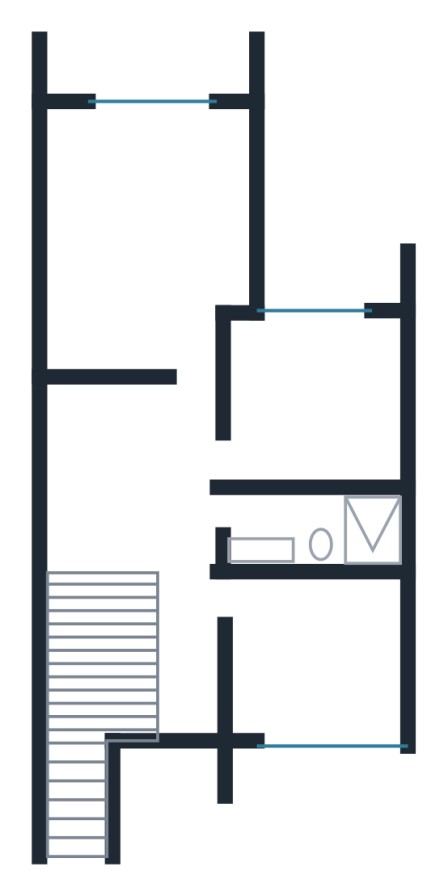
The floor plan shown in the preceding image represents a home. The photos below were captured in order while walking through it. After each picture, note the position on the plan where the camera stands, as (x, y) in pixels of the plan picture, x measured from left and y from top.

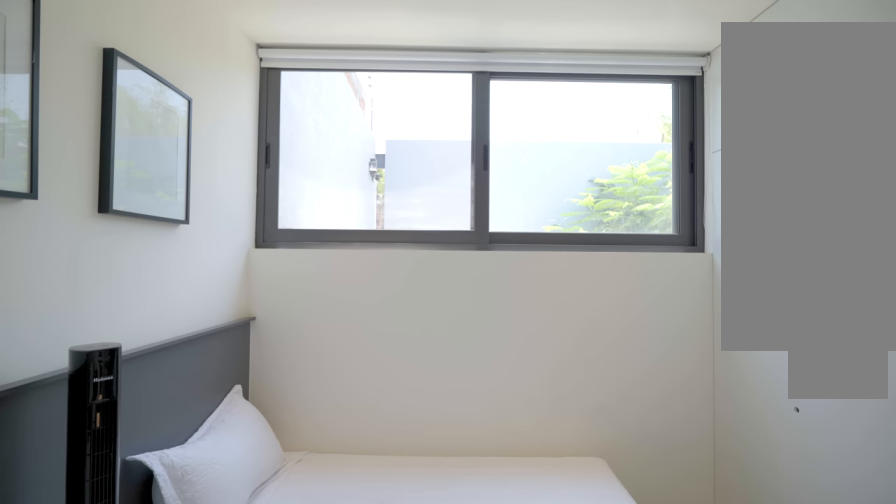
(269, 678)
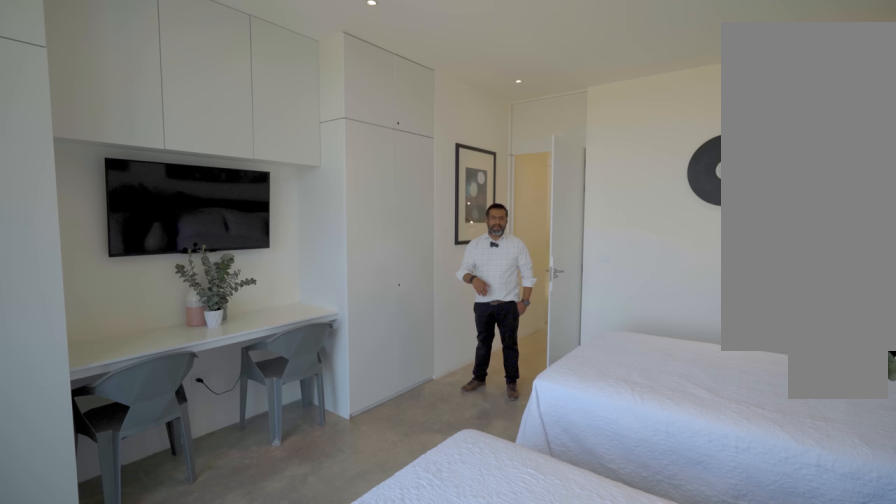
(186, 227)
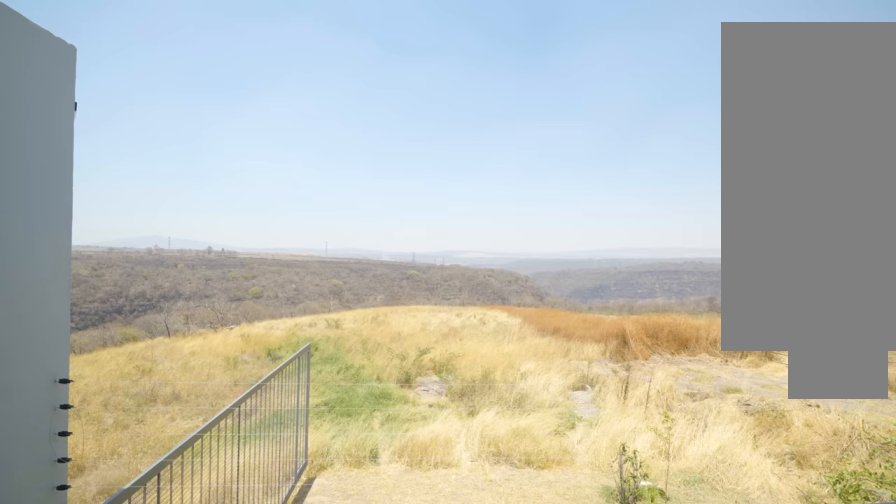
(139, 99)
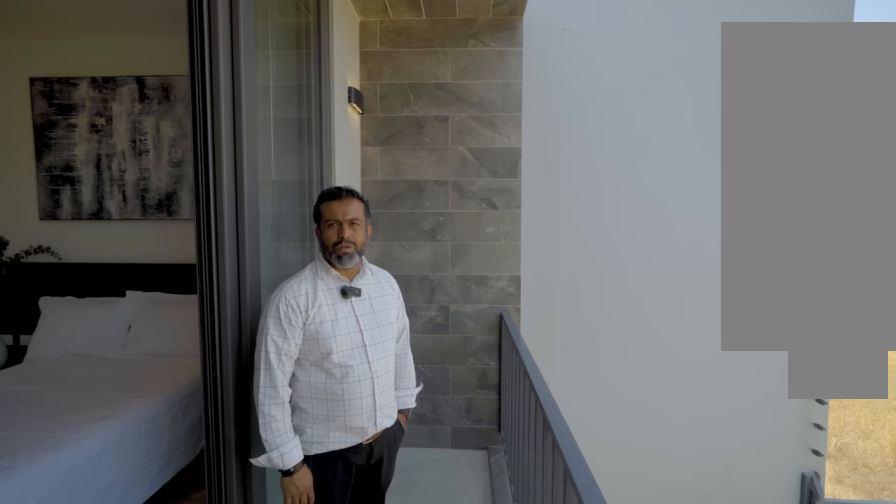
(170, 75)
